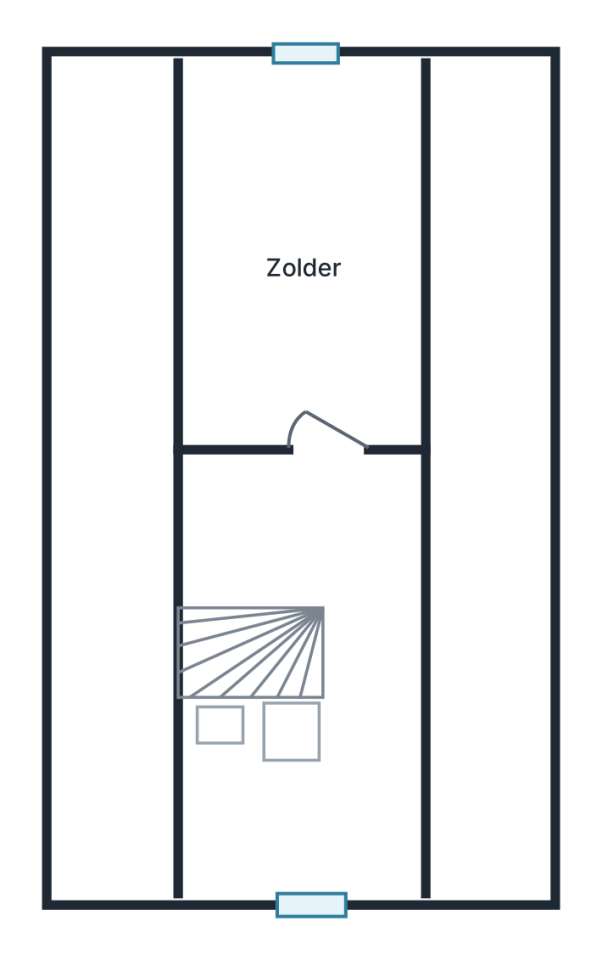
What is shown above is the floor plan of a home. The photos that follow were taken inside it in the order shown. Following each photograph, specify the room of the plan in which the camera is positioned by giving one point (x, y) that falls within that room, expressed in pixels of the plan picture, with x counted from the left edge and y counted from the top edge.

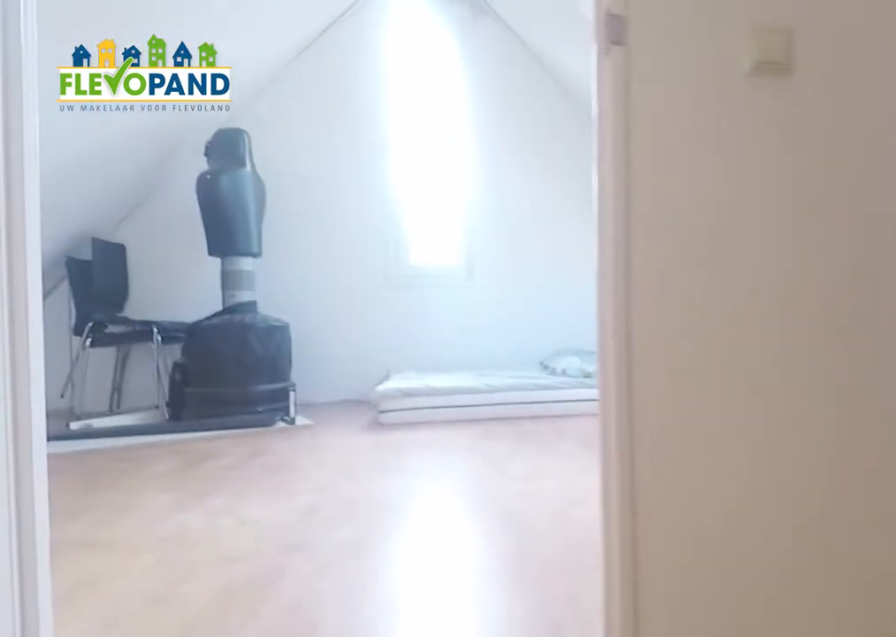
(308, 687)
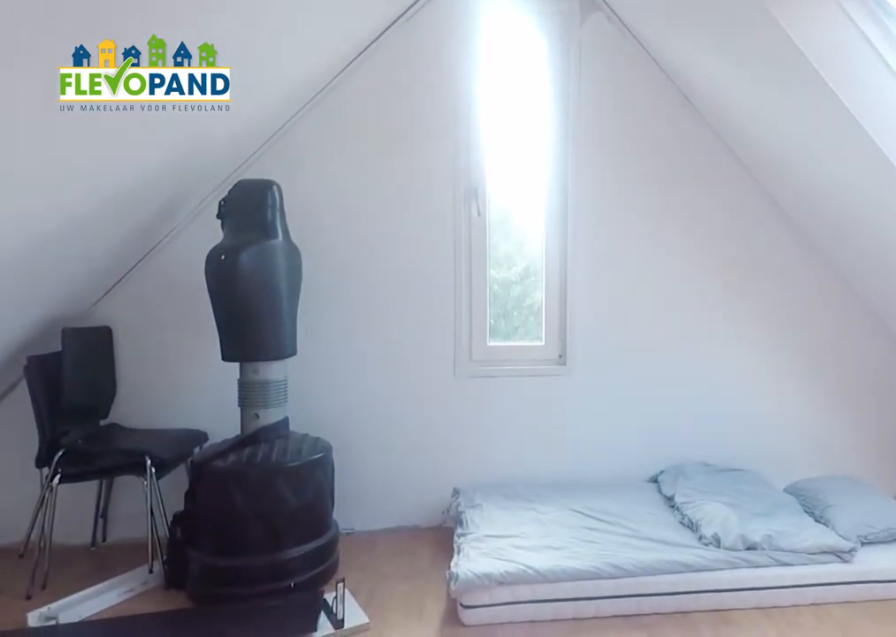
(303, 257)
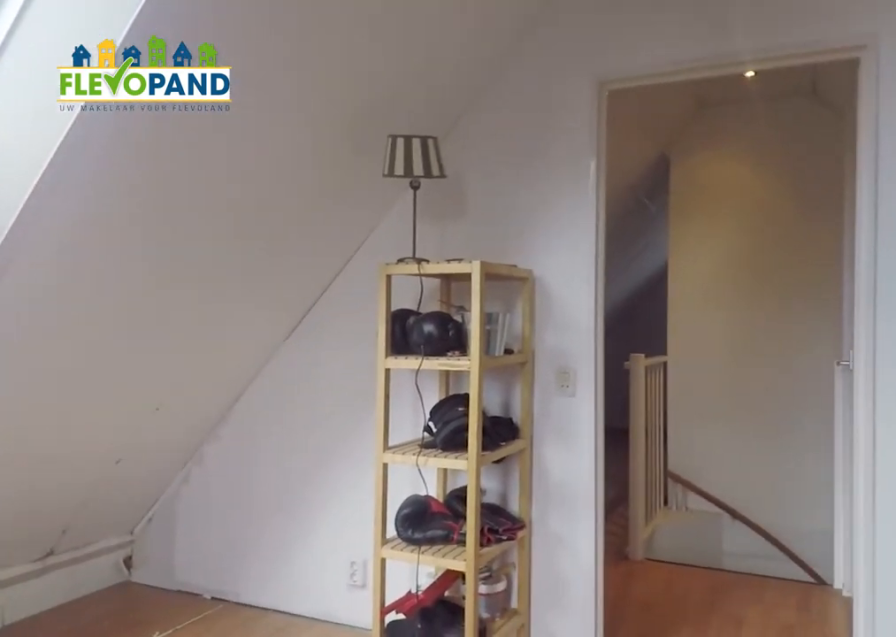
(303, 257)
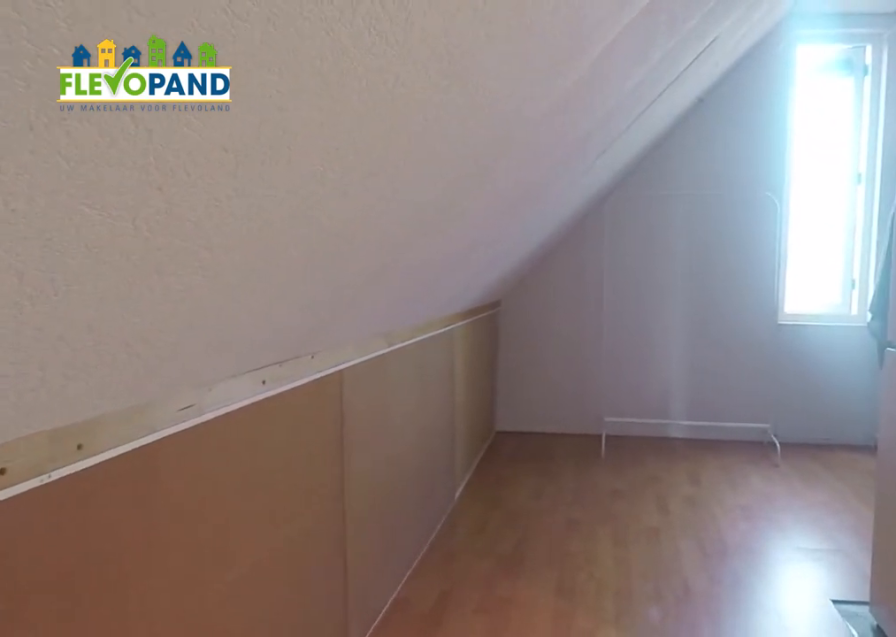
(311, 678)
